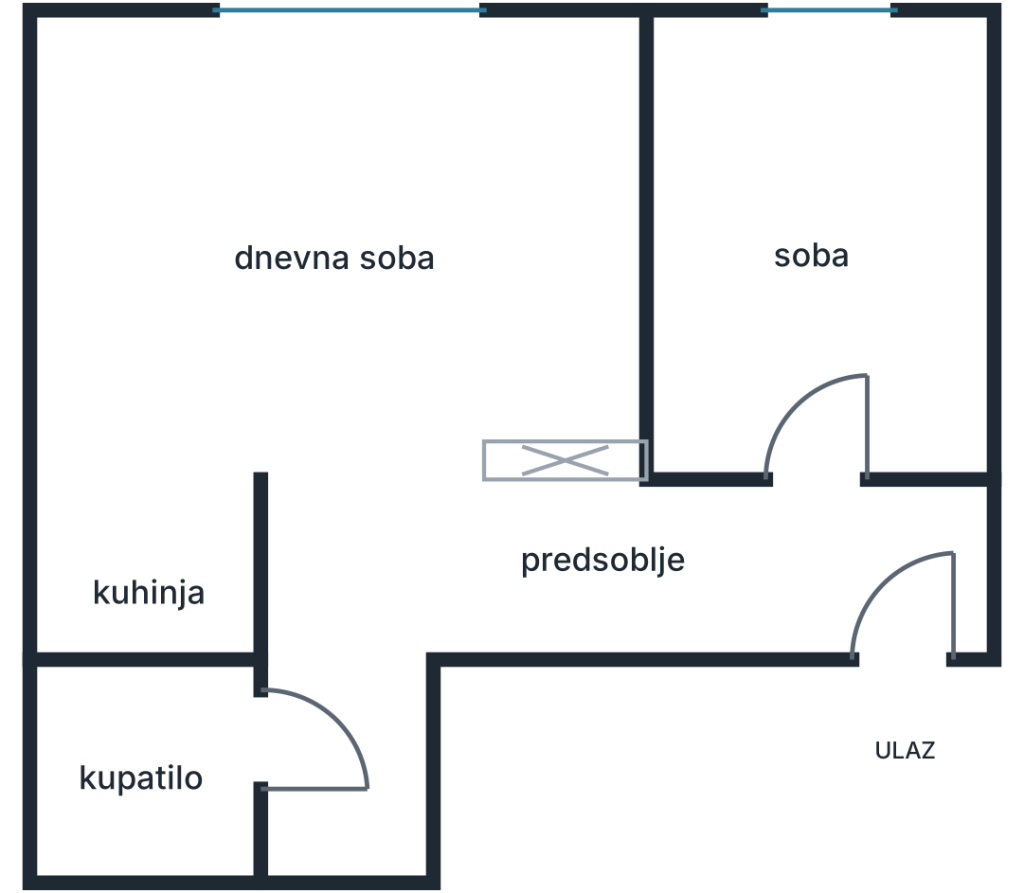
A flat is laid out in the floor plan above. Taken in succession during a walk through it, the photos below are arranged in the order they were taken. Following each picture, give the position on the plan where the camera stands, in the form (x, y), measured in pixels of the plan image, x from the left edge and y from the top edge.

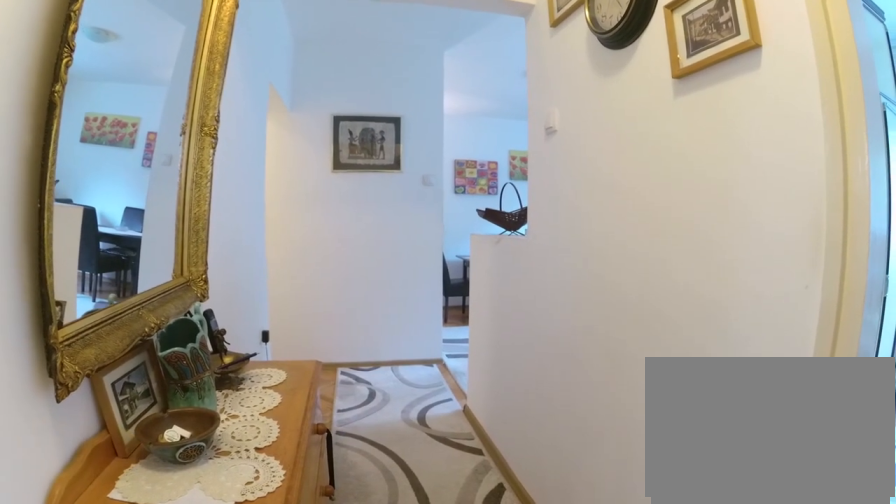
(859, 542)
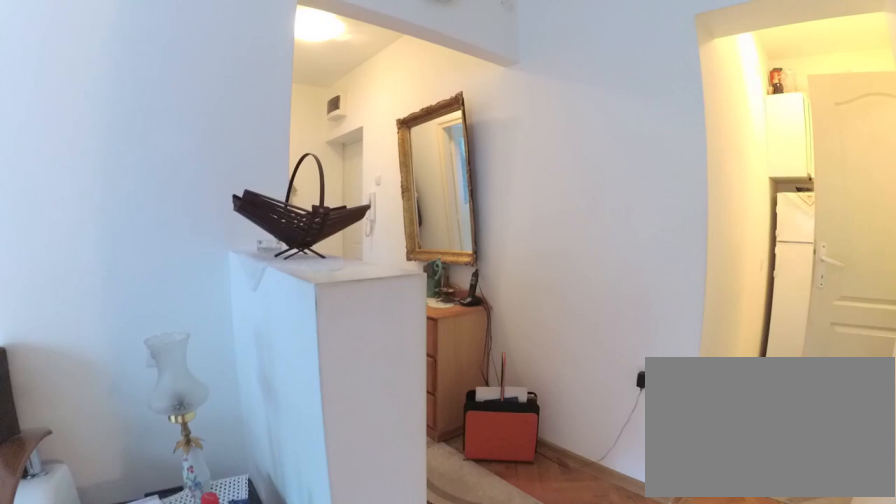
(302, 384)
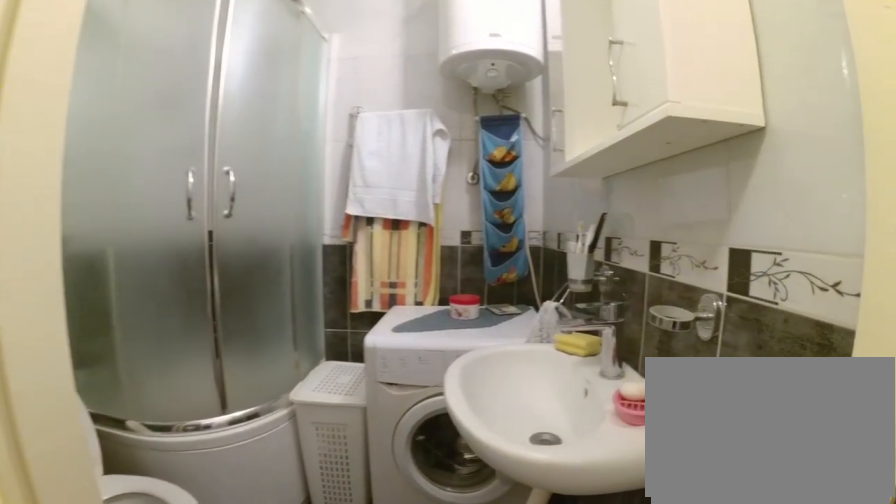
(359, 703)
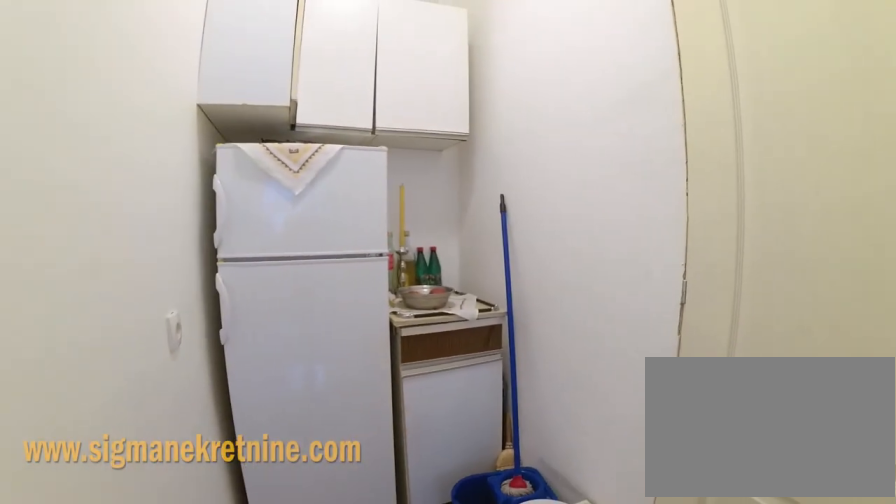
(358, 695)
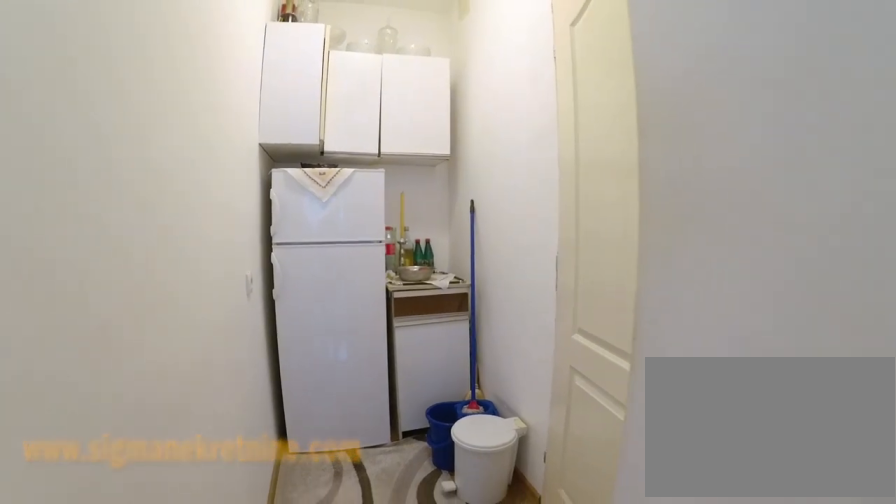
(349, 609)
